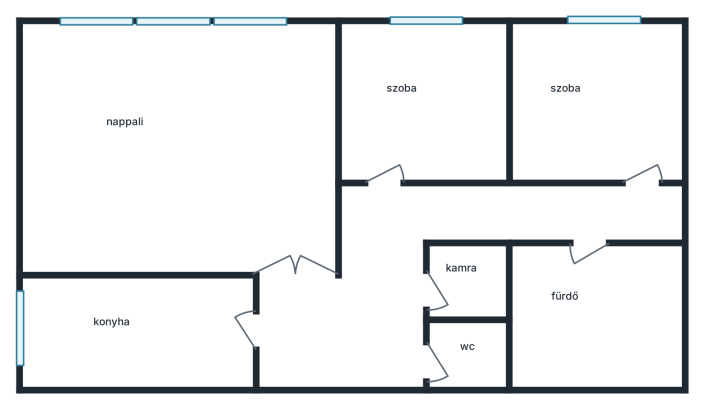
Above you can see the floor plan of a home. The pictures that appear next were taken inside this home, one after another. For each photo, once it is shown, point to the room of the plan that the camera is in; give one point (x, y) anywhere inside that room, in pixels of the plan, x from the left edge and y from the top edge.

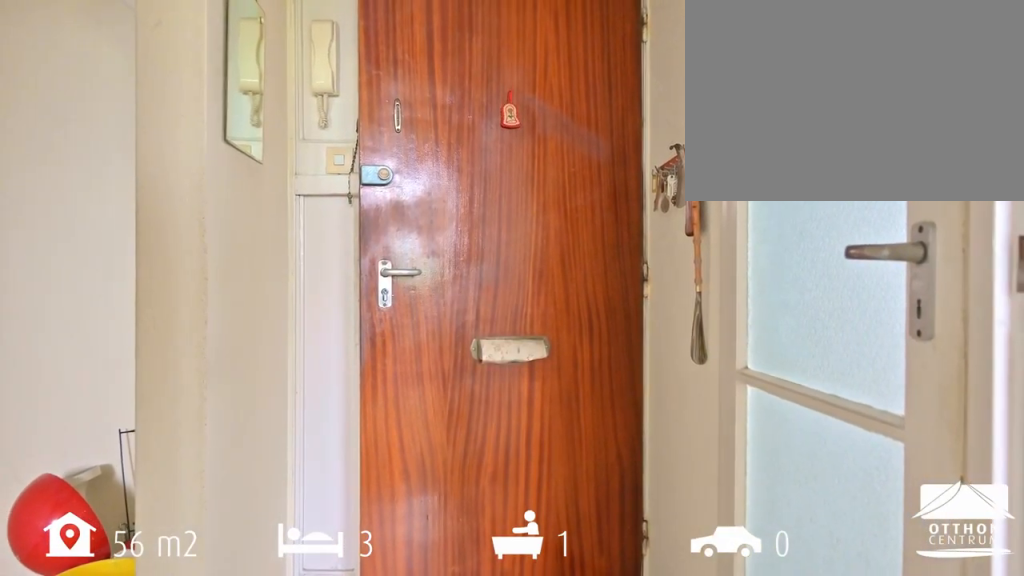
(637, 211)
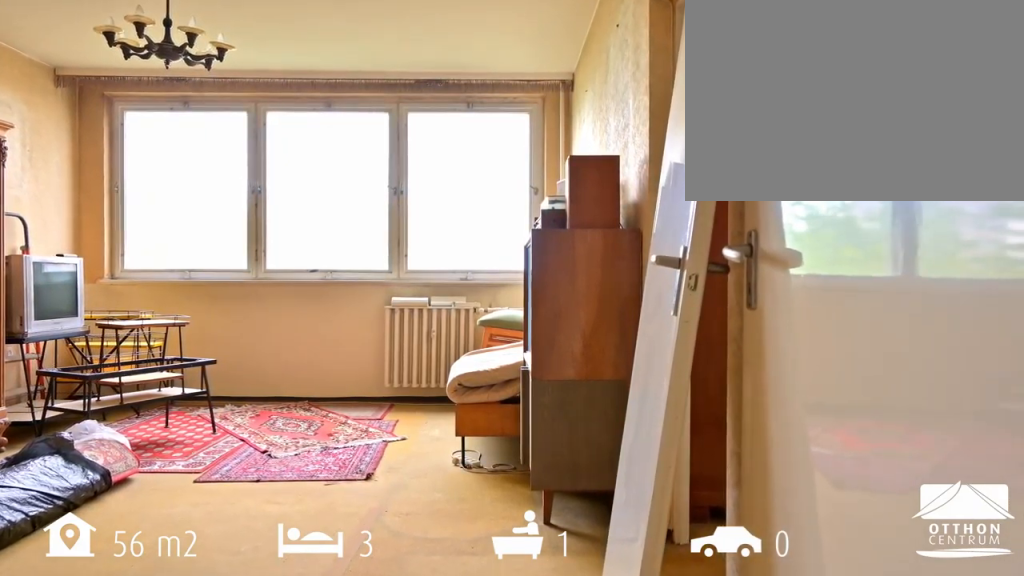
(167, 185)
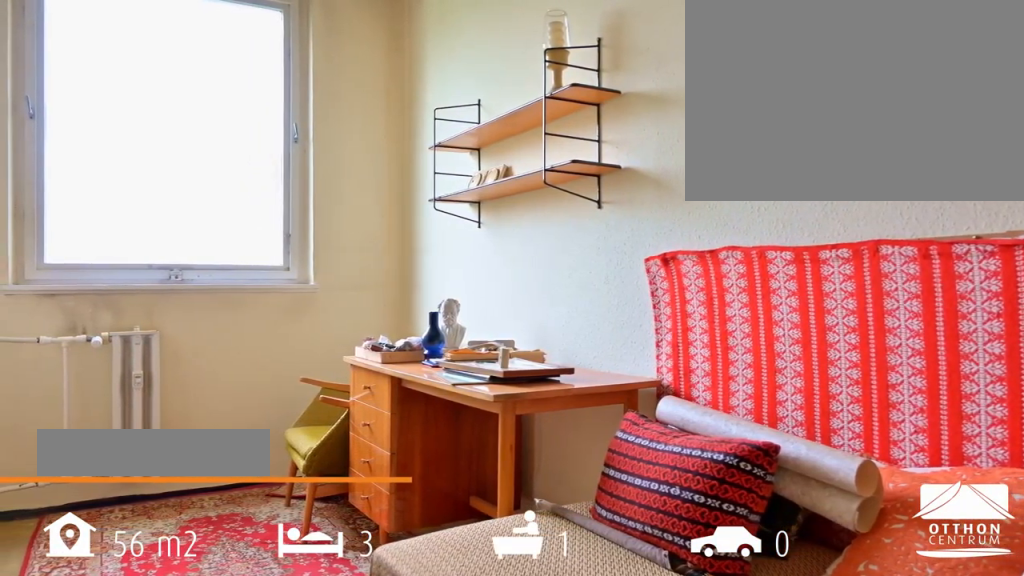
(411, 104)
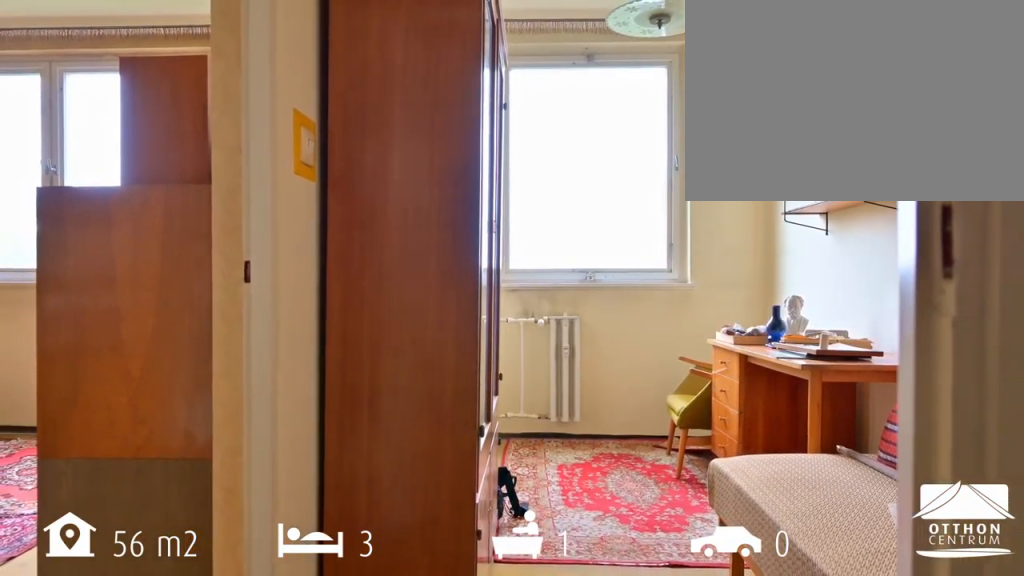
(380, 230)
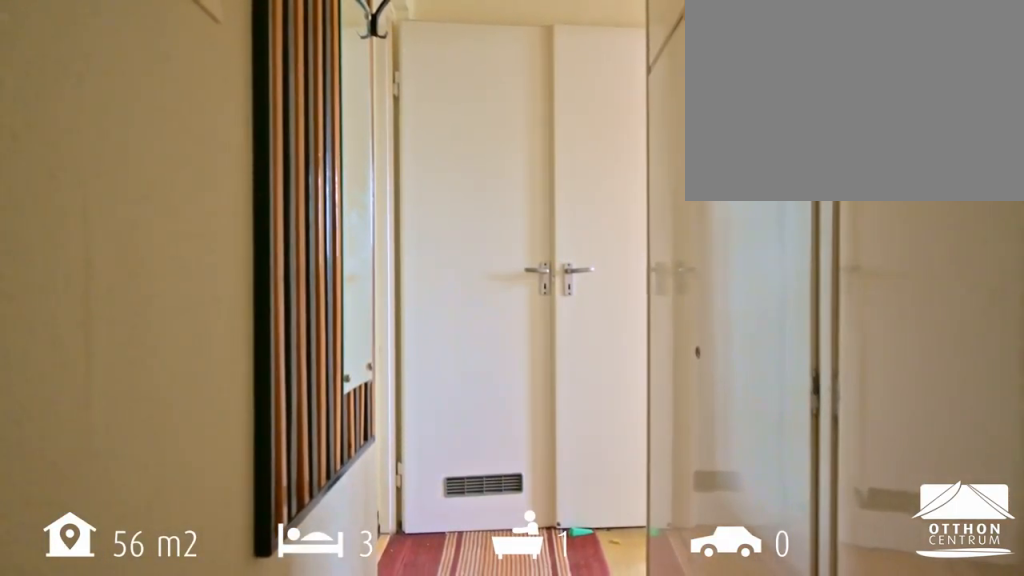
(380, 230)
